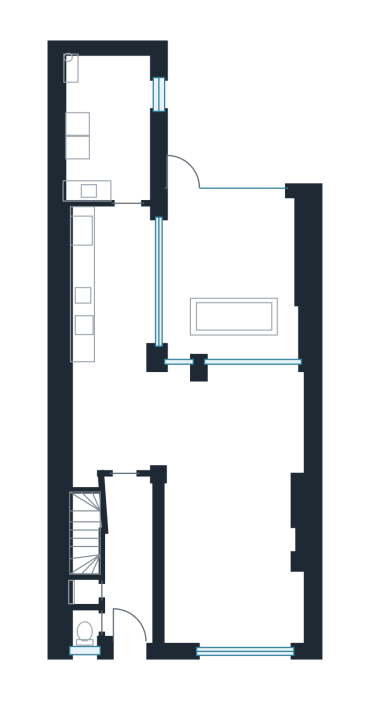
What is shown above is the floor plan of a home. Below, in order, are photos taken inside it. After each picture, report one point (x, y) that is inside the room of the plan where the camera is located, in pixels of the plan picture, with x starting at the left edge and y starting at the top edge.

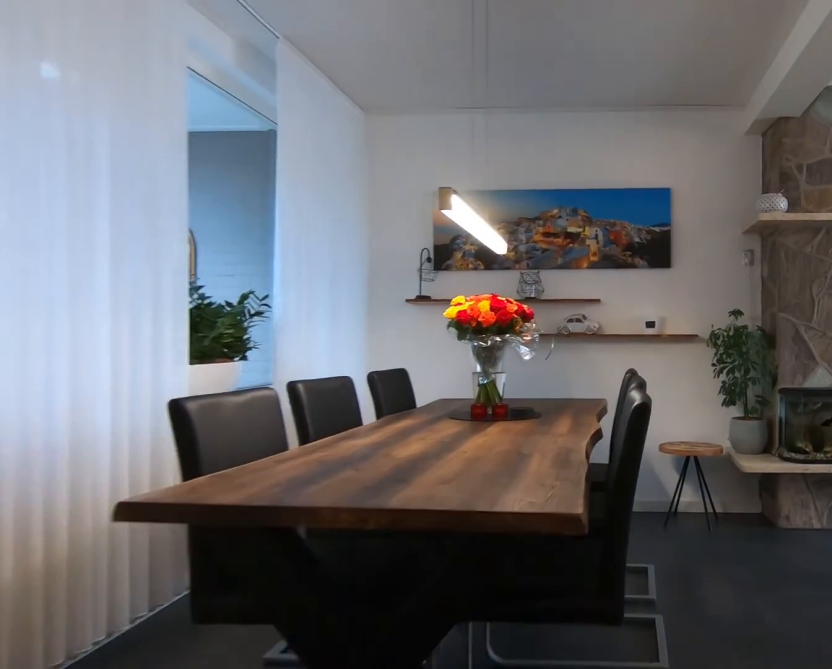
(187, 419)
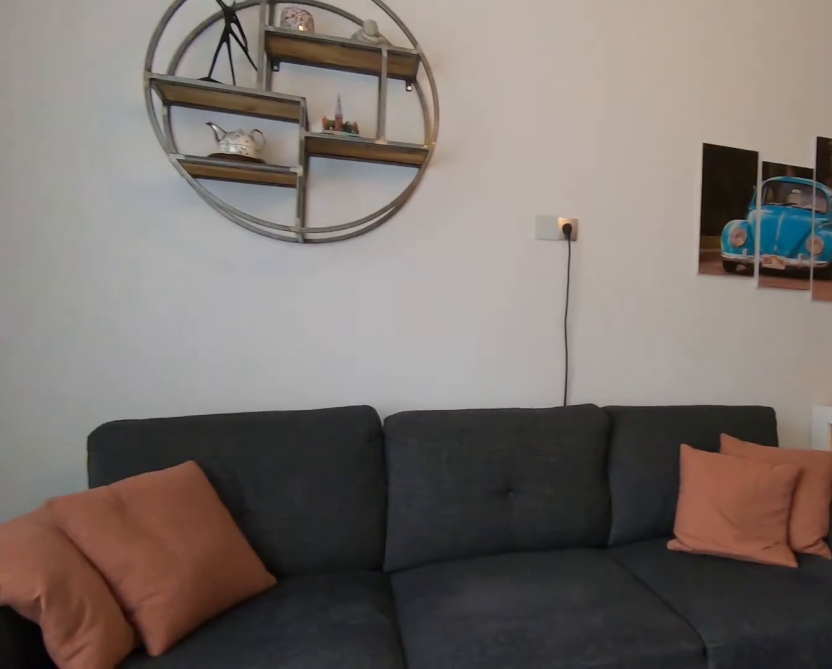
(230, 562)
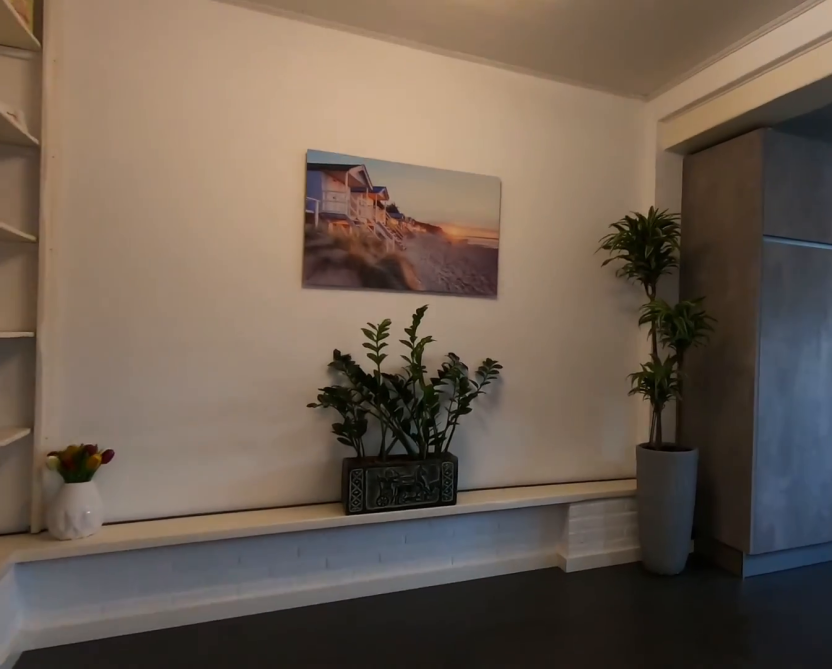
(187, 419)
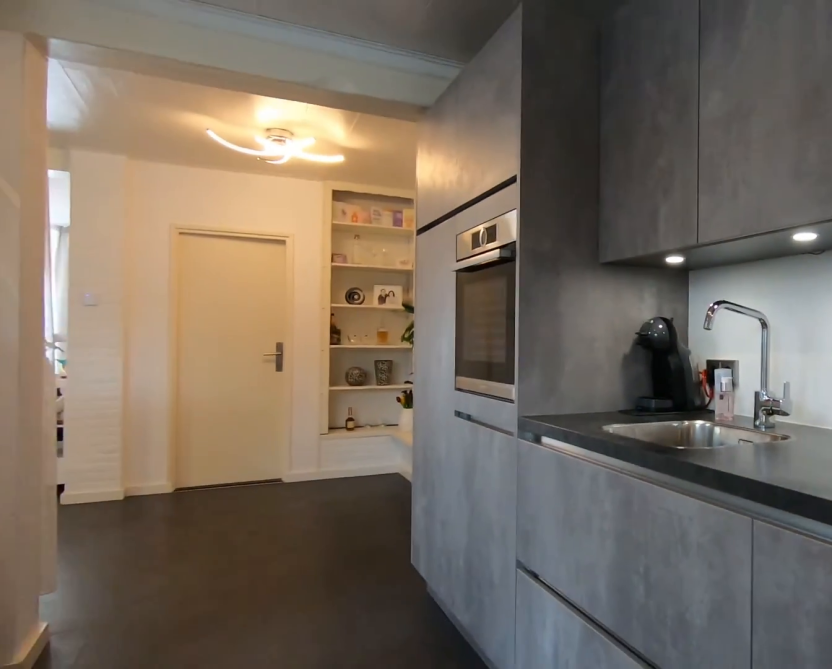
(121, 285)
